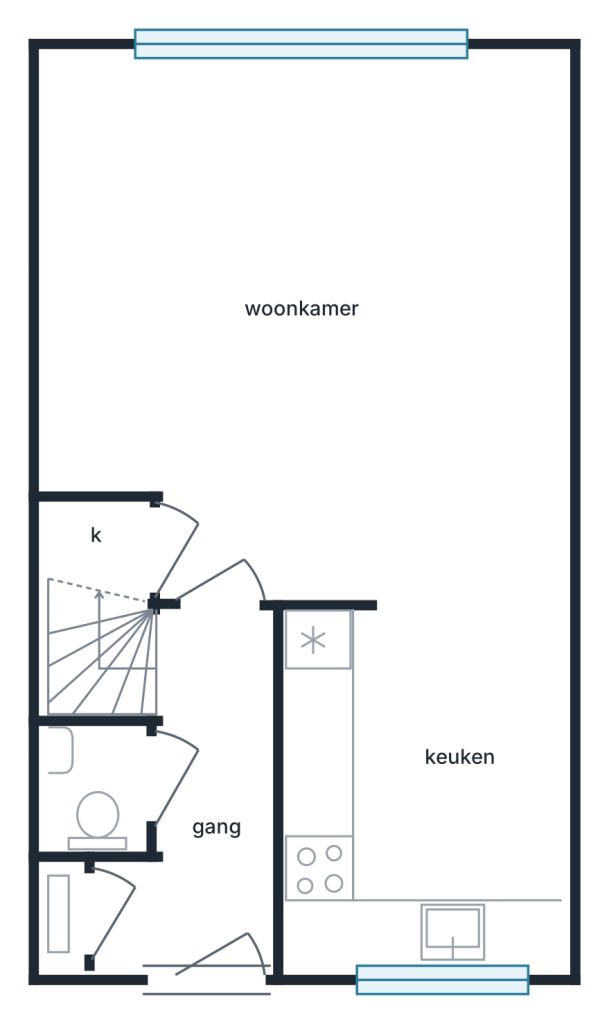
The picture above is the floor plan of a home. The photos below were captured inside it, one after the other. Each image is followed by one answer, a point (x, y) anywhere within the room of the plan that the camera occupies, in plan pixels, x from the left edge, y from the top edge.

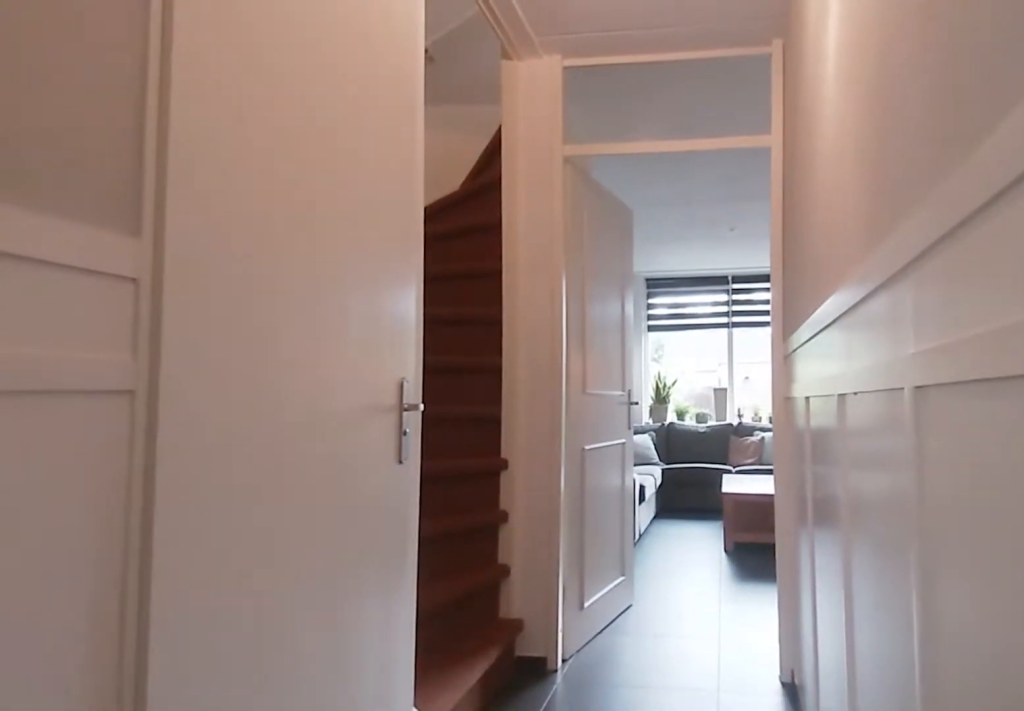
(205, 807)
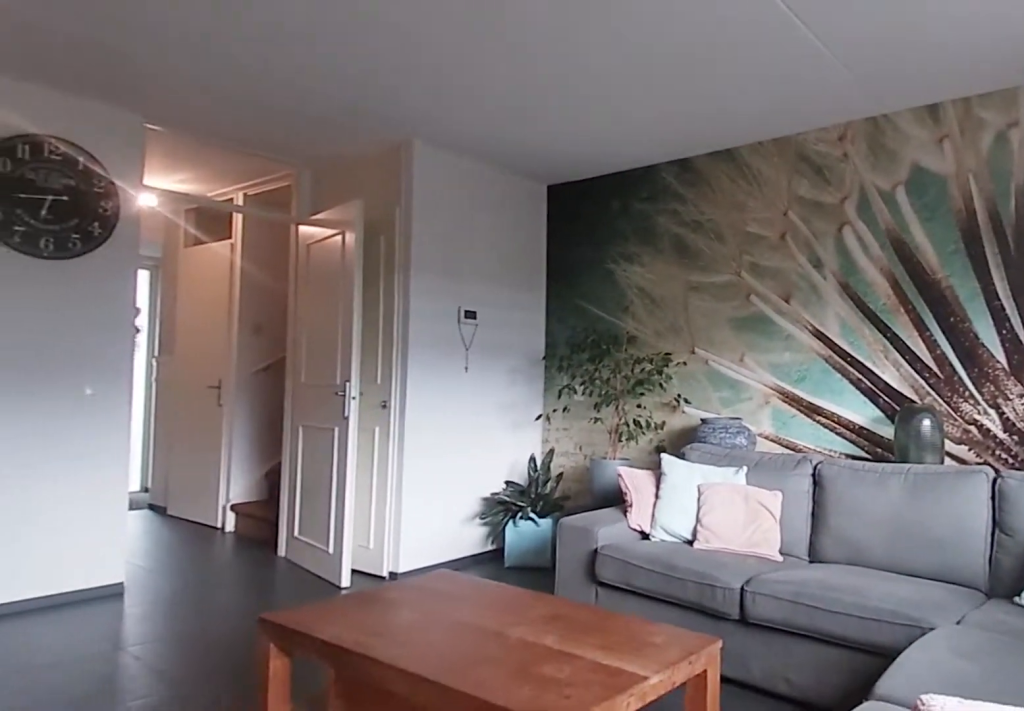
(317, 317)
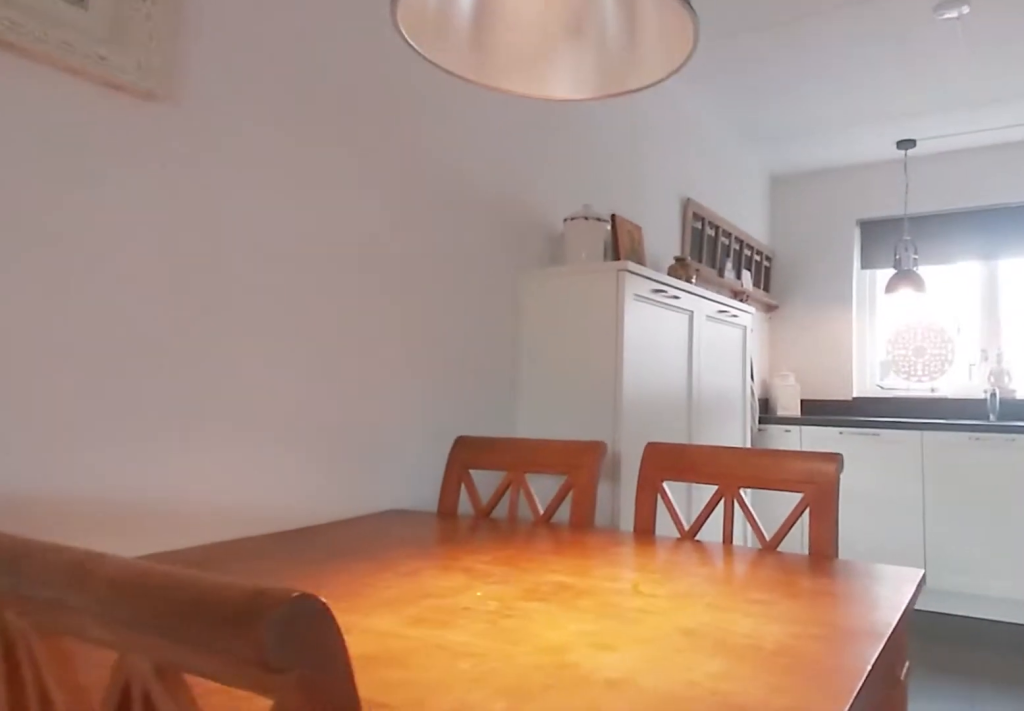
(316, 319)
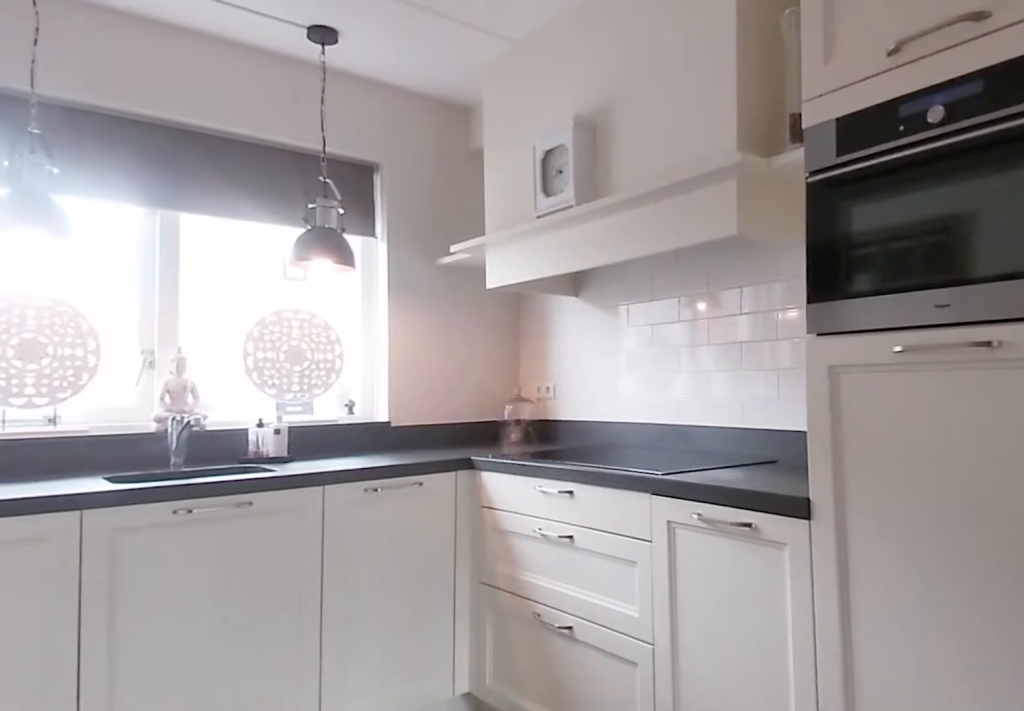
(423, 784)
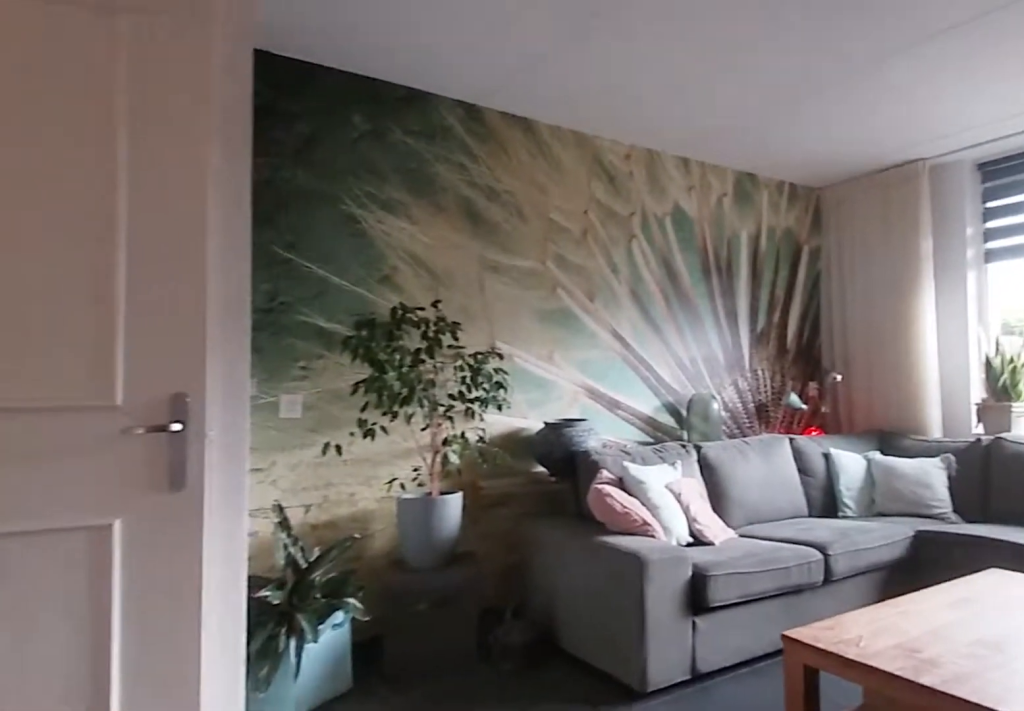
(314, 314)
